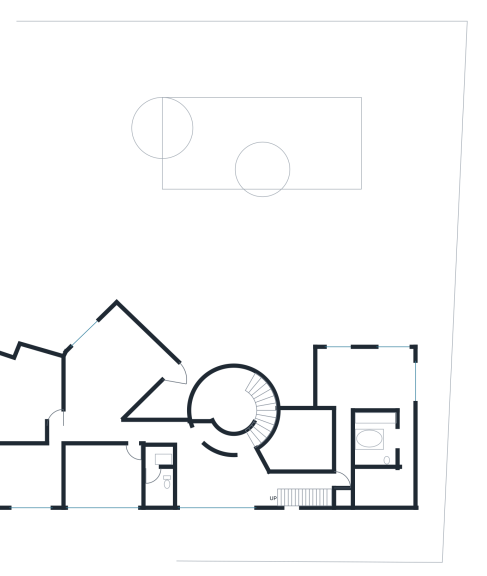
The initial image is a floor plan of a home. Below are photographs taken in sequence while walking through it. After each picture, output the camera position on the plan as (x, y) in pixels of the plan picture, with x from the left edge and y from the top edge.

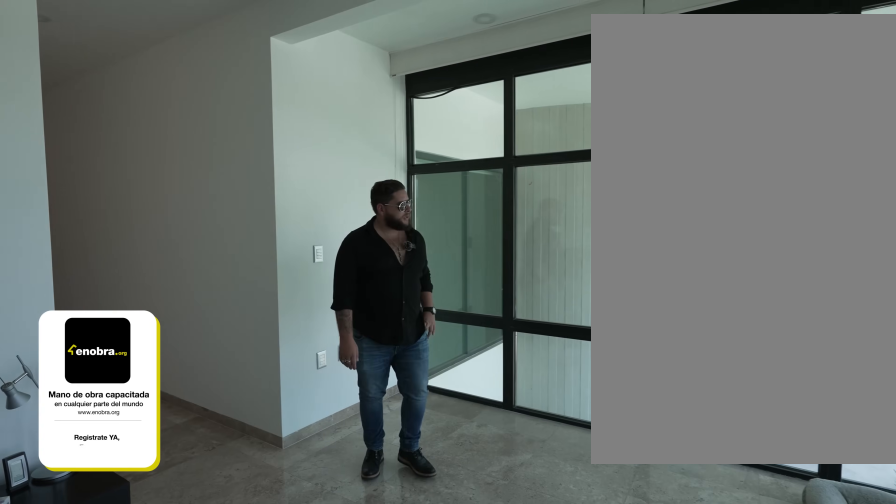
(345, 368)
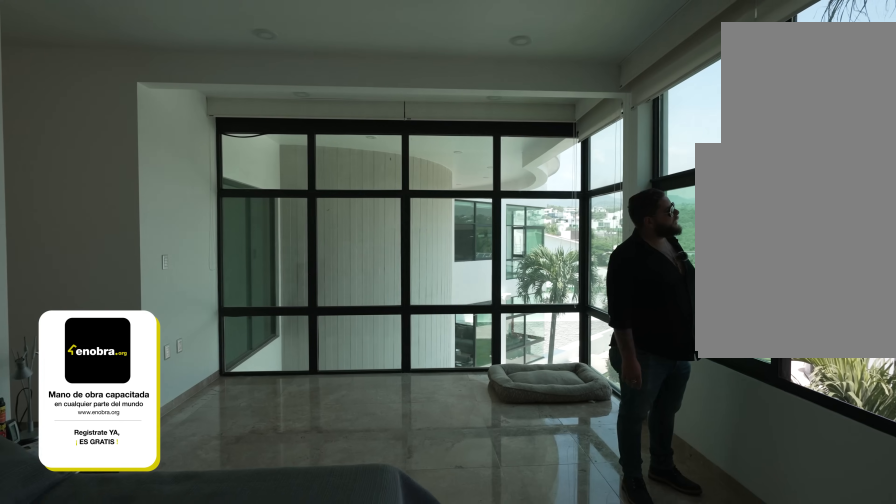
(385, 361)
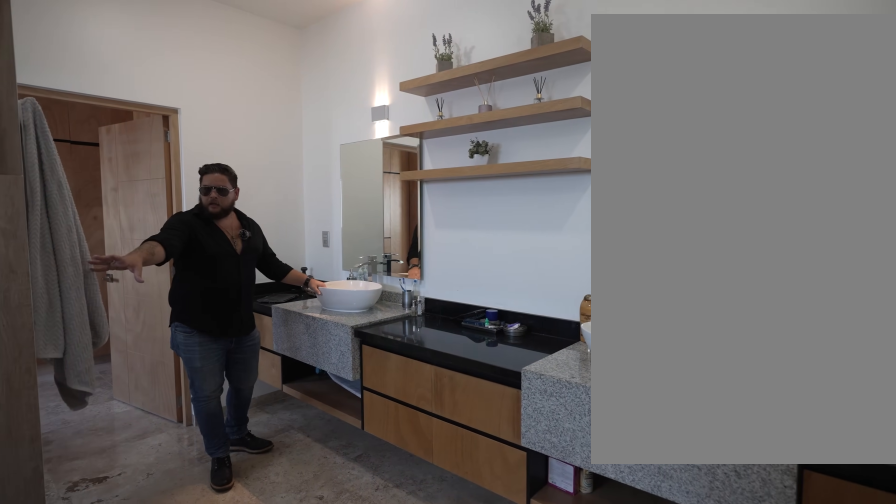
(403, 431)
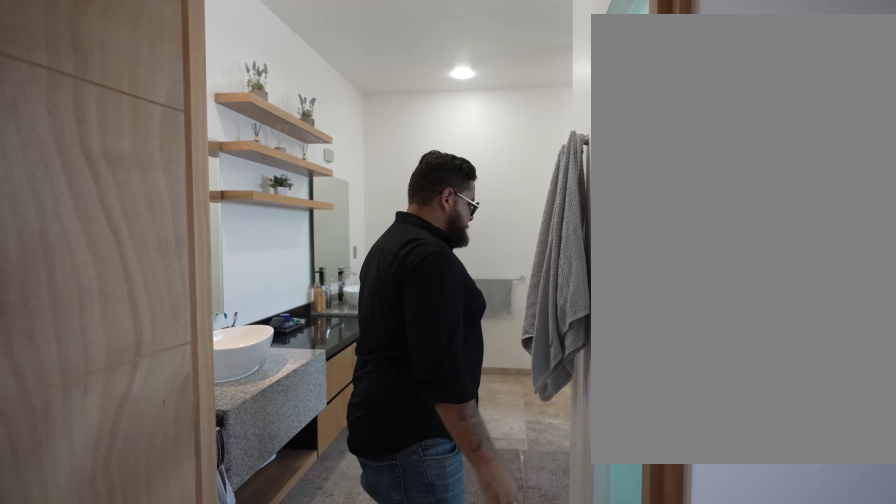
(404, 471)
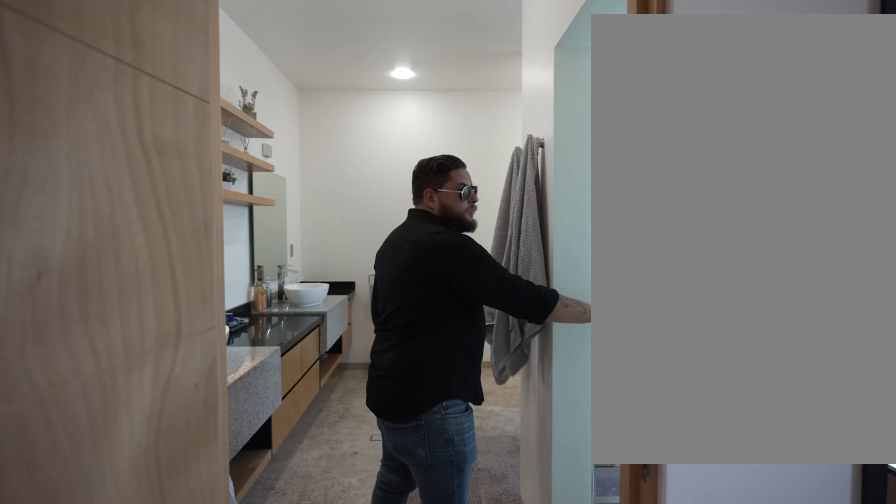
(402, 443)
